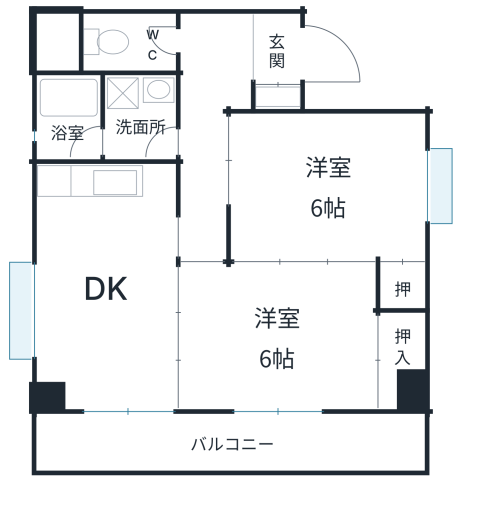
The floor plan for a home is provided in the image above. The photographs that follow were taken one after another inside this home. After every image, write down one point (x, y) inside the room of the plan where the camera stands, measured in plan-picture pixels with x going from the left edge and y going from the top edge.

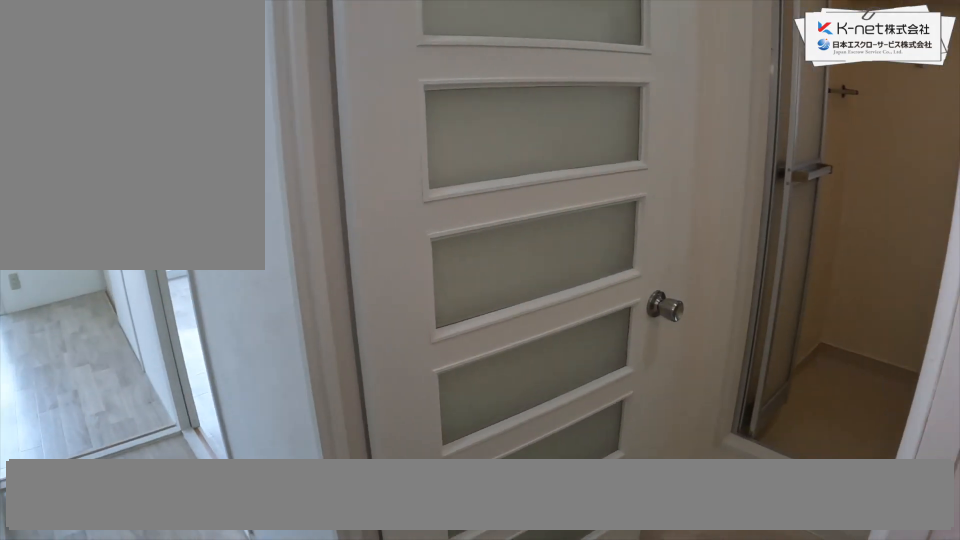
(139, 116)
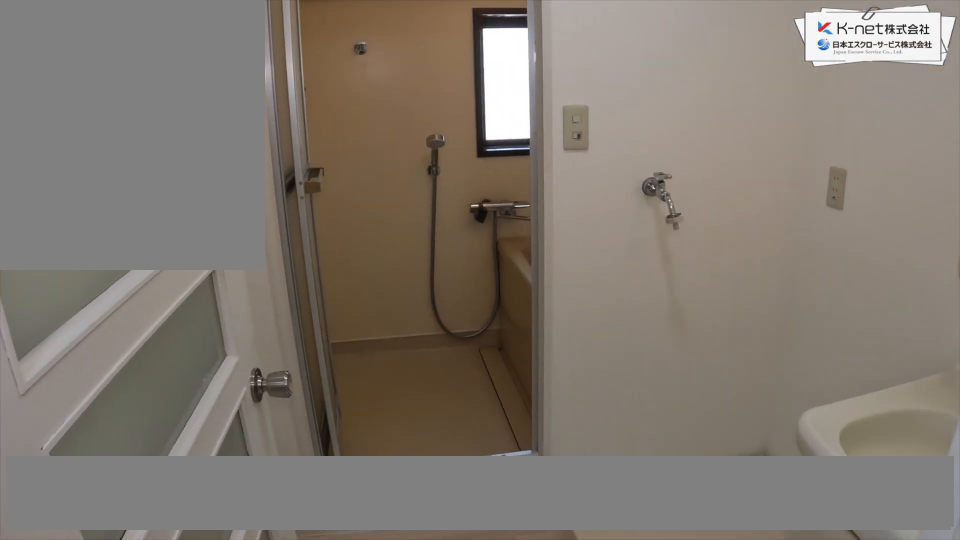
(139, 116)
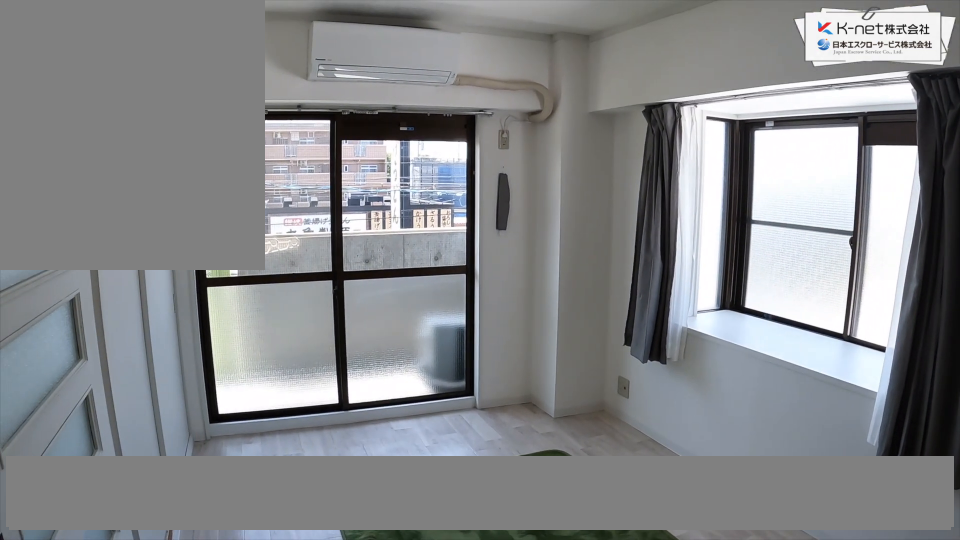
(106, 294)
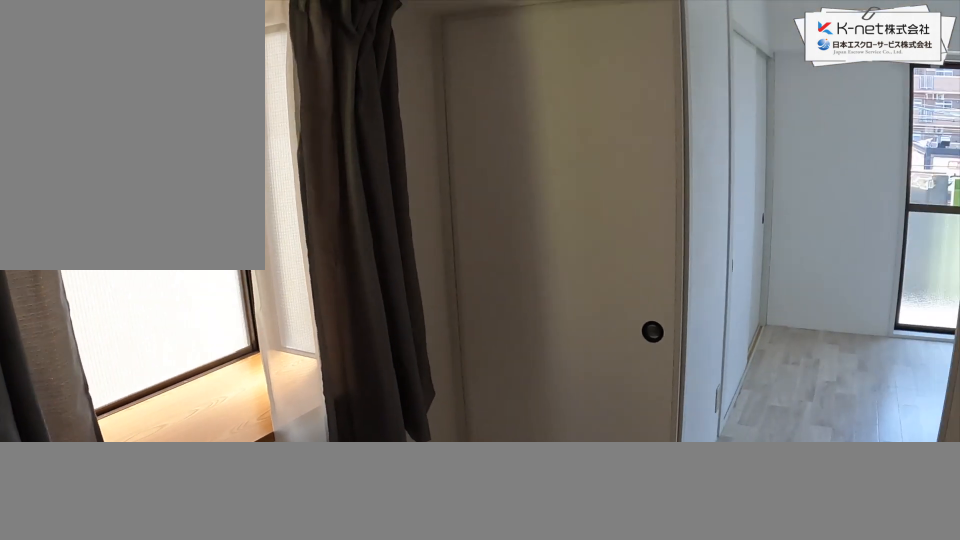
(328, 187)
